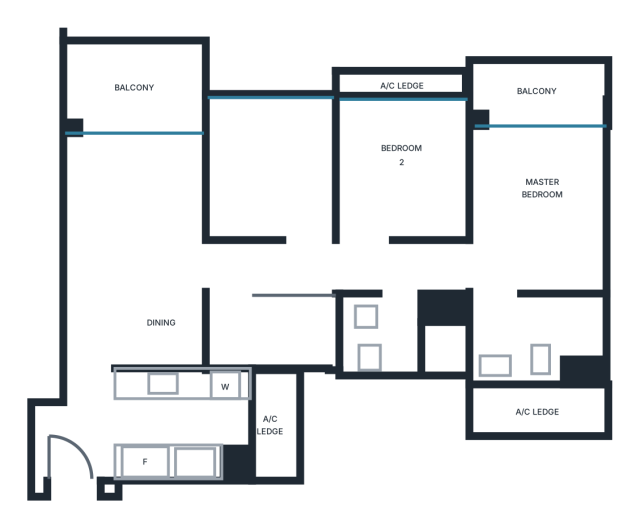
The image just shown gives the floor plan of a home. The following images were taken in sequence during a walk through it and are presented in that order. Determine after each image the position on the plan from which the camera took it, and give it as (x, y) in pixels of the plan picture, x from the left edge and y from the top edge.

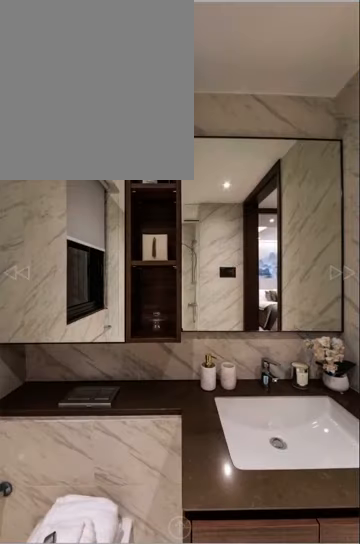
(405, 363)
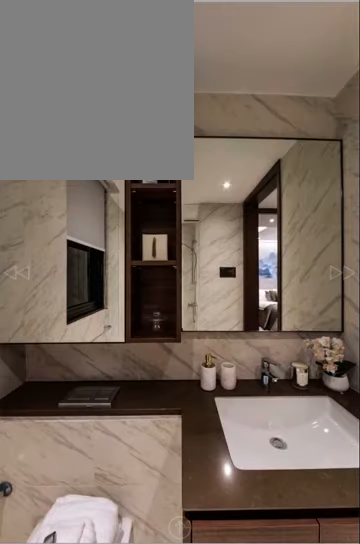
(405, 363)
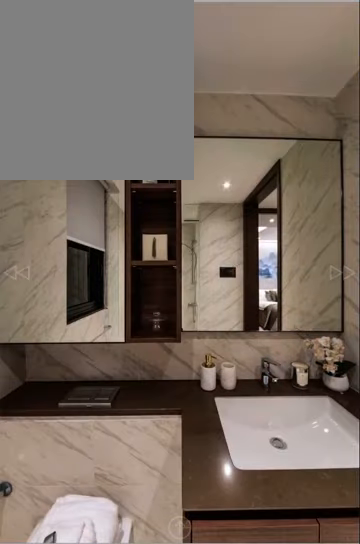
(405, 363)
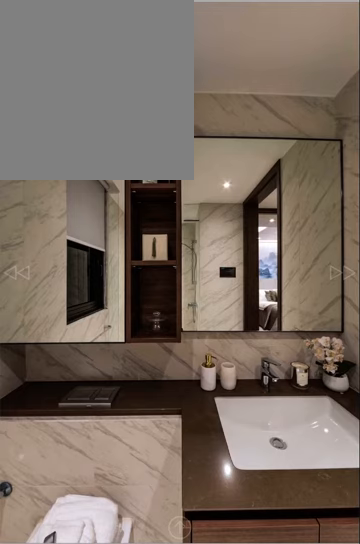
(405, 361)
